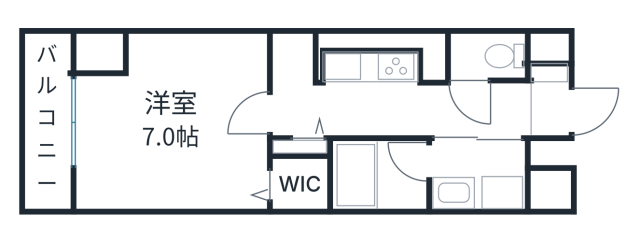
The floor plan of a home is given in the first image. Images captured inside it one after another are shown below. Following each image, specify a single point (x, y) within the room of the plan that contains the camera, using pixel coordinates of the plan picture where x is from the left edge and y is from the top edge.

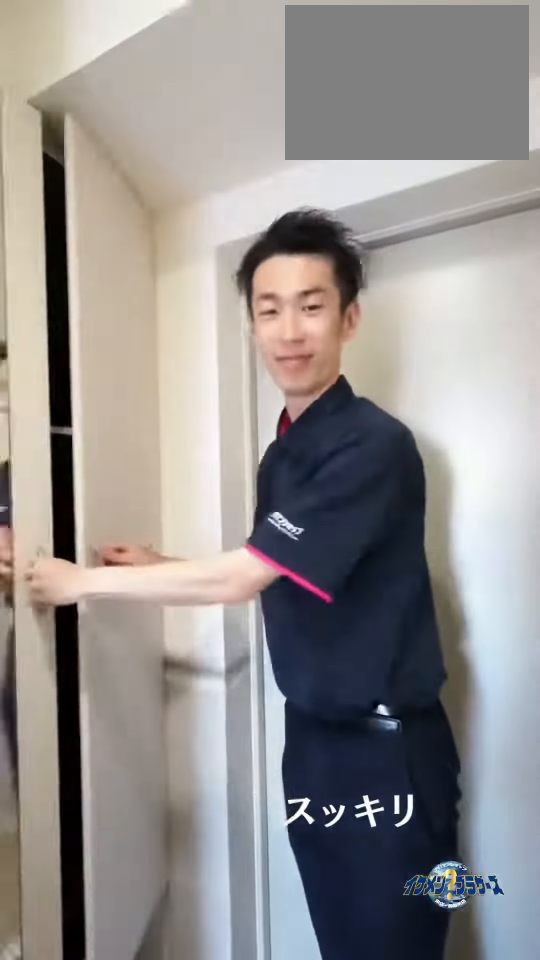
(550, 100)
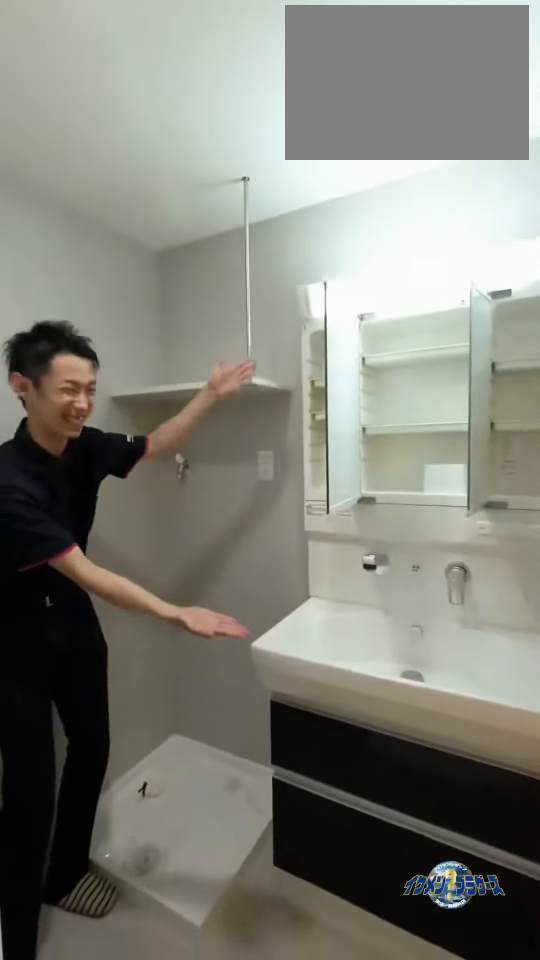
(475, 176)
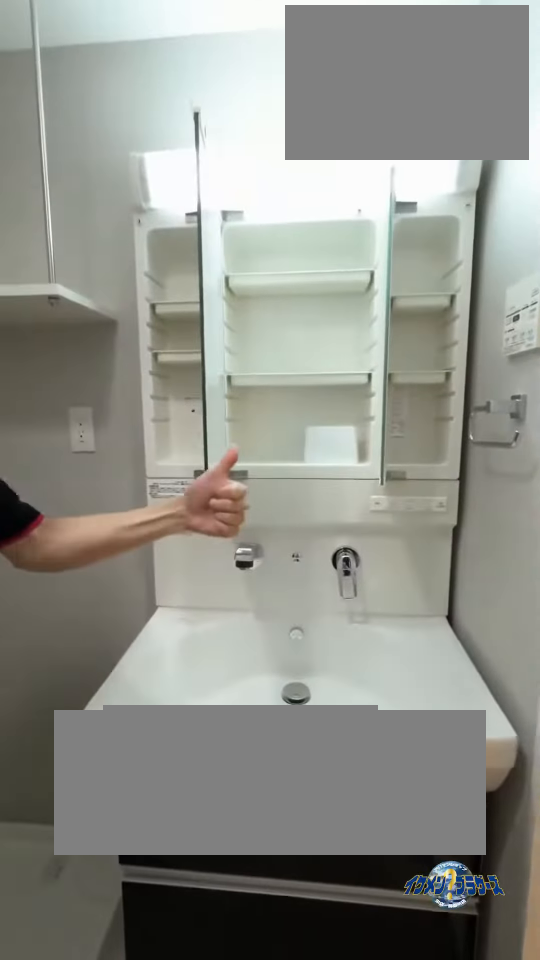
(475, 176)
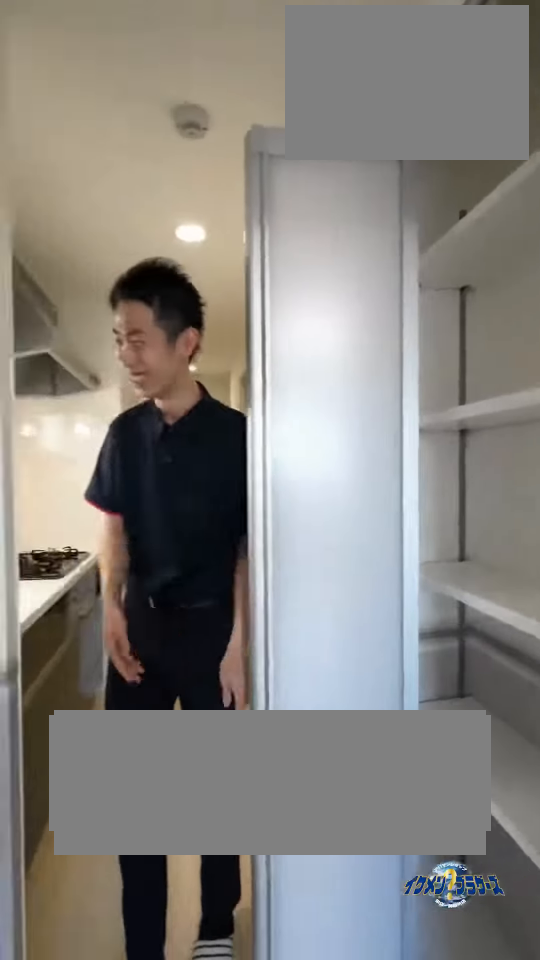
(296, 62)
